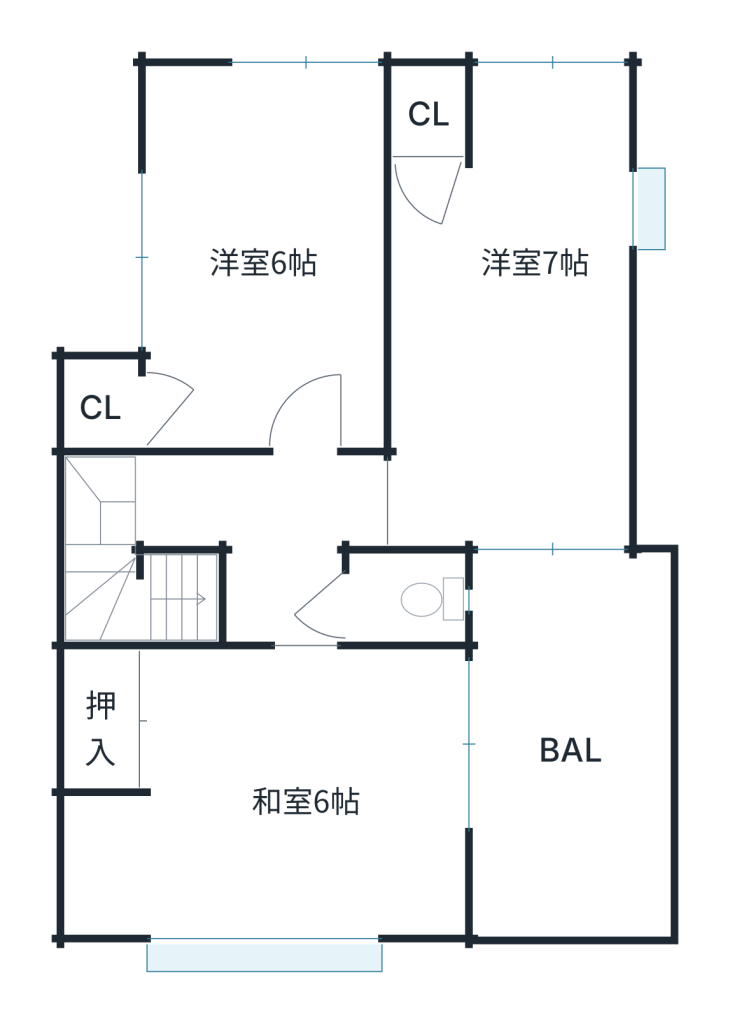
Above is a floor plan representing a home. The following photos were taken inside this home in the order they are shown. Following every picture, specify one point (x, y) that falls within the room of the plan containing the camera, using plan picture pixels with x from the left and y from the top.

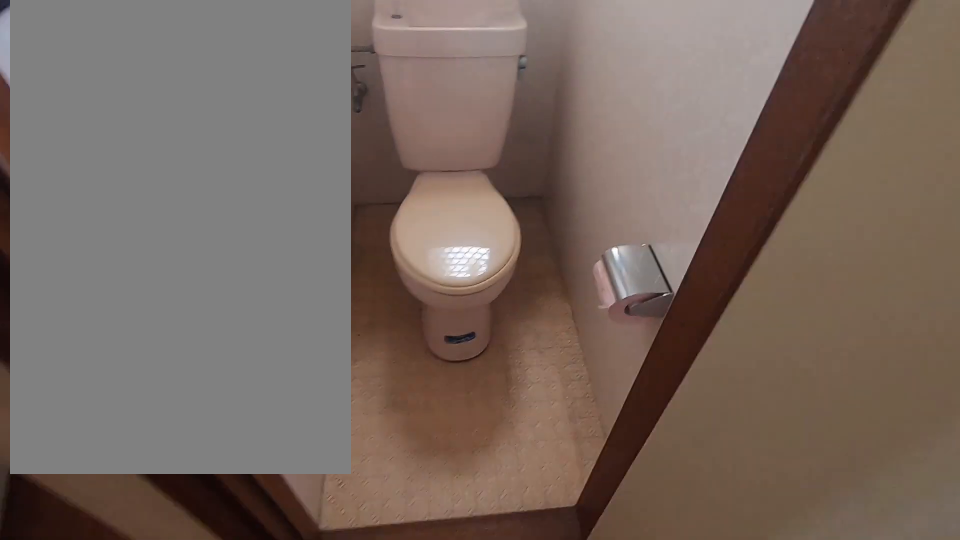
(399, 596)
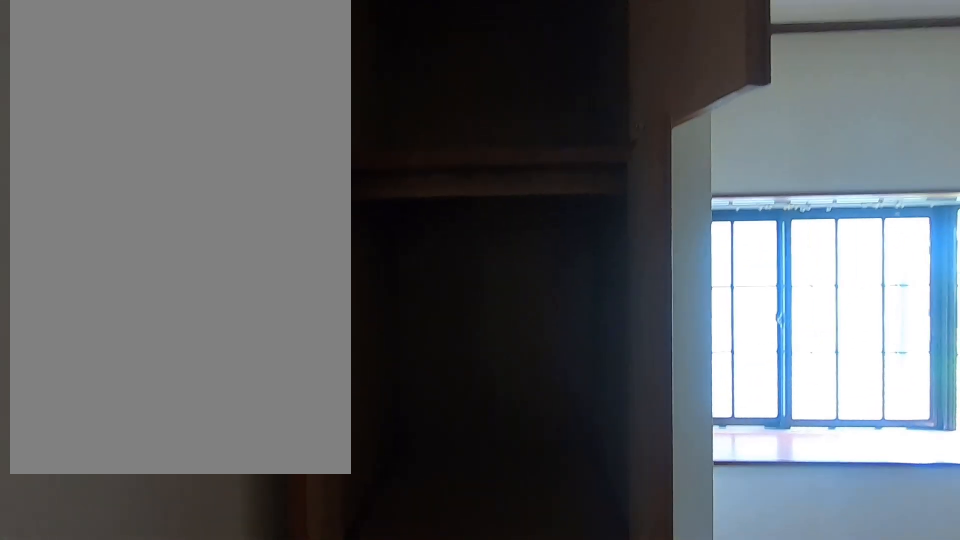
(521, 390)
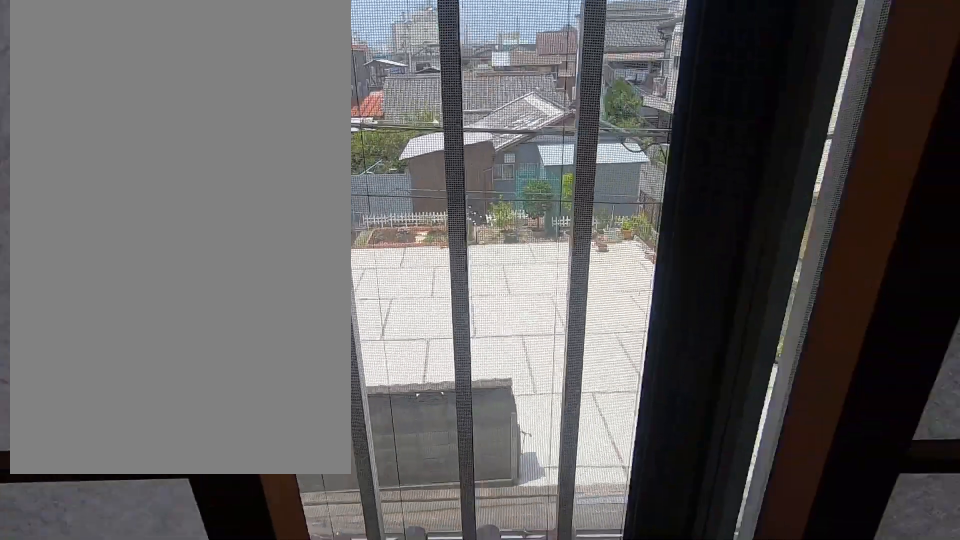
(323, 724)
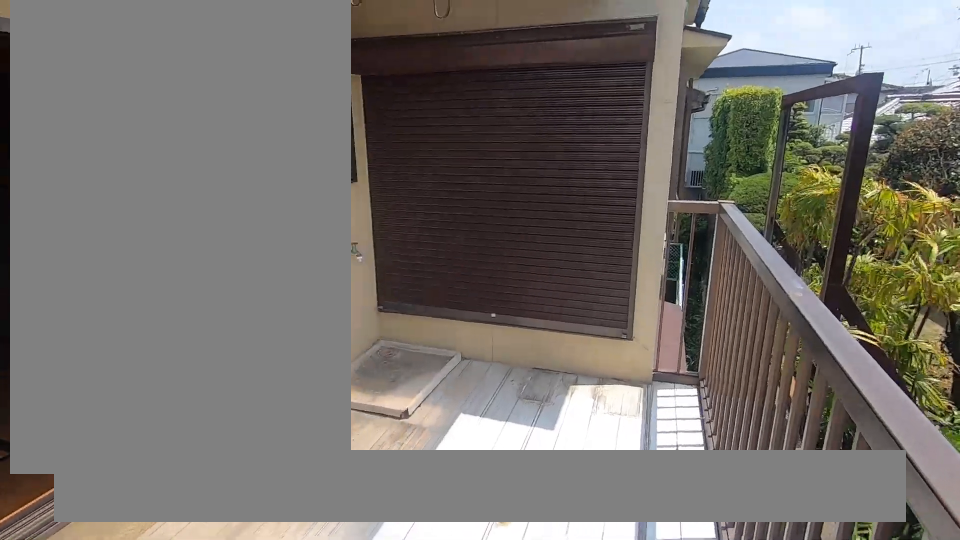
(577, 843)
